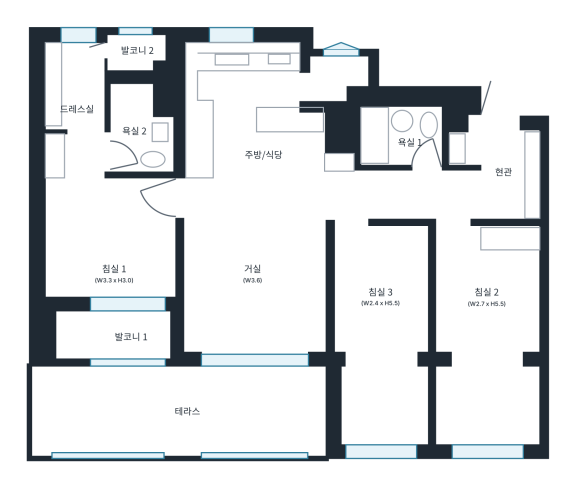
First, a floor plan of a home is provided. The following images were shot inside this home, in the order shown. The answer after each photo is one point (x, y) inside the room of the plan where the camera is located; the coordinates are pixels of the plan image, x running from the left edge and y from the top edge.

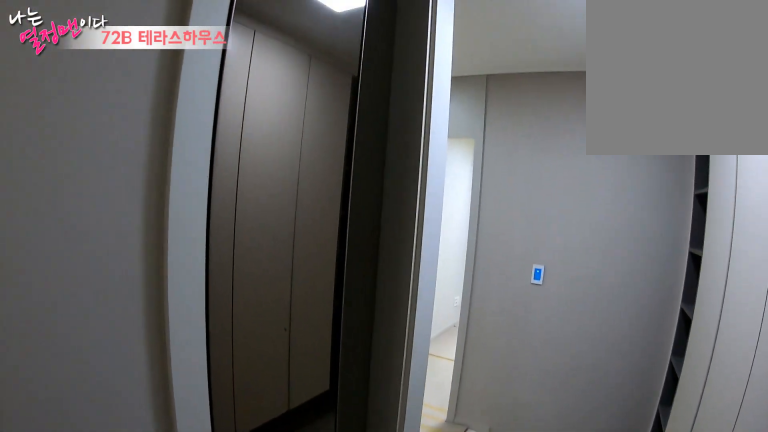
(507, 171)
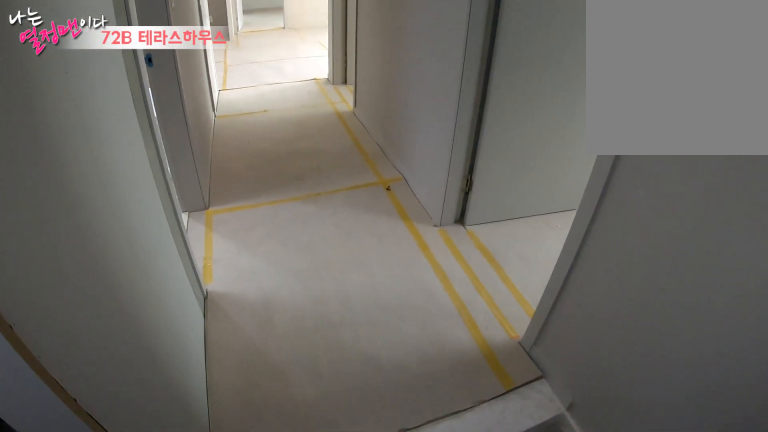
(507, 171)
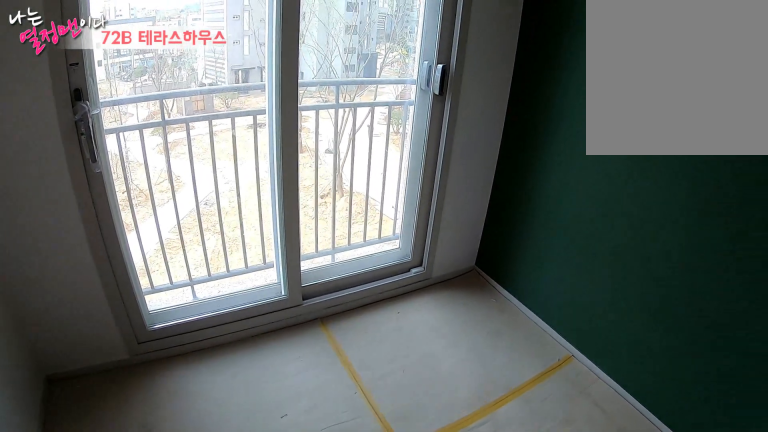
(488, 307)
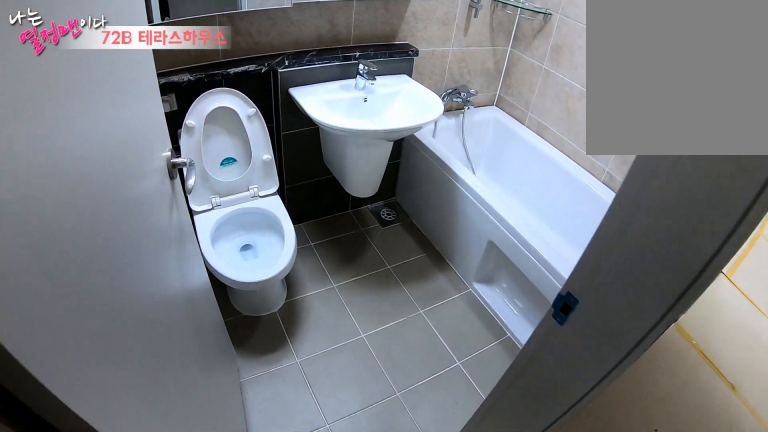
(405, 137)
